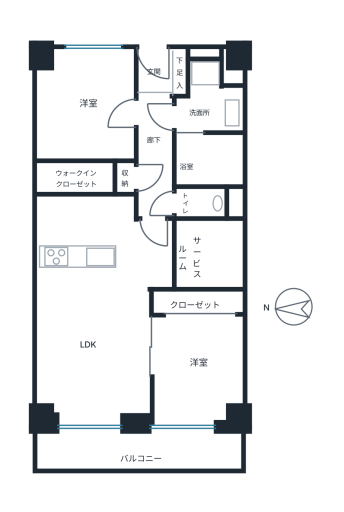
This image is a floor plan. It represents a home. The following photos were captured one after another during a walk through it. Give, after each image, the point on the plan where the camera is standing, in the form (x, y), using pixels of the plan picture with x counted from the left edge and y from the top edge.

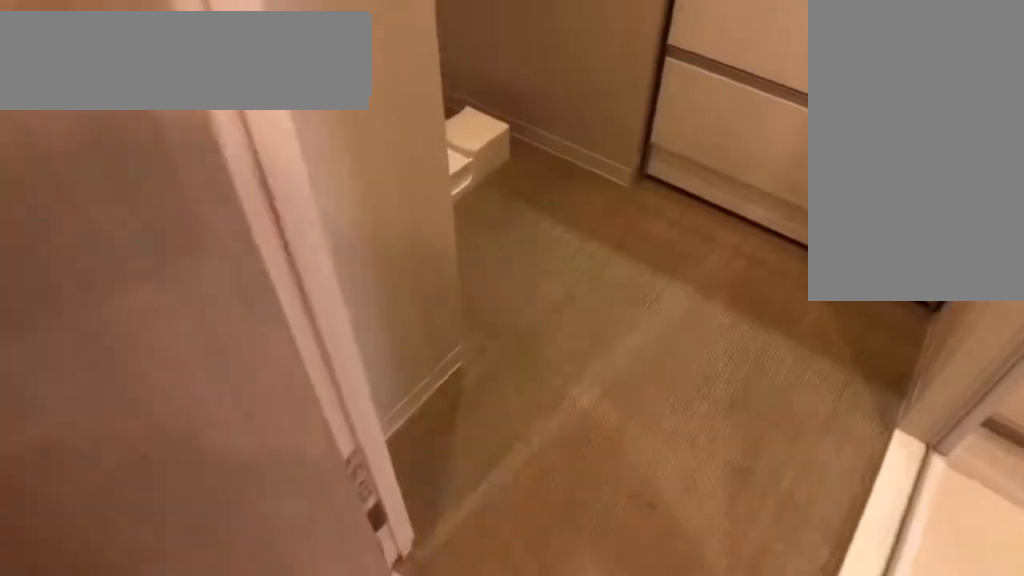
(209, 133)
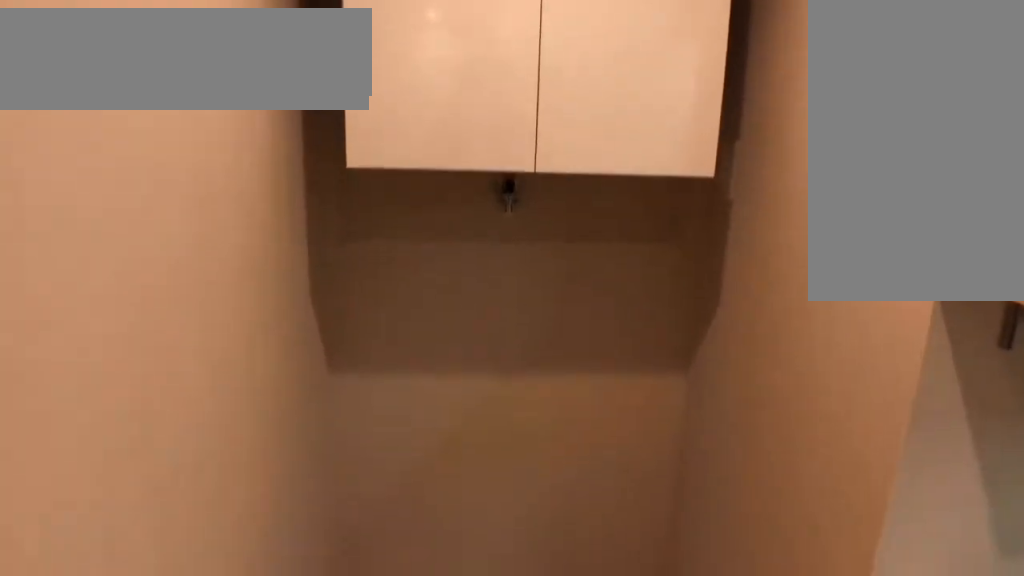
(209, 133)
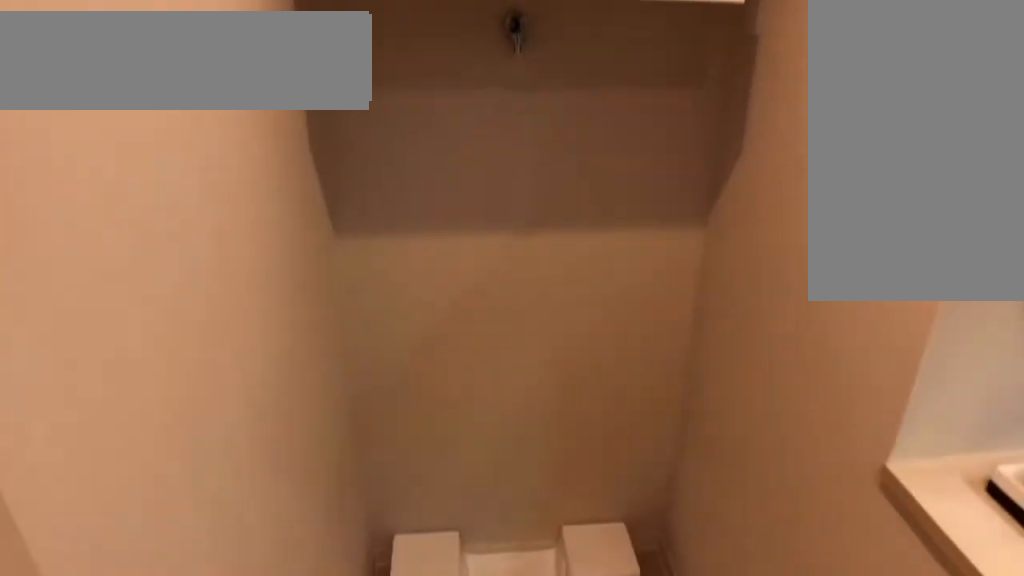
(209, 133)
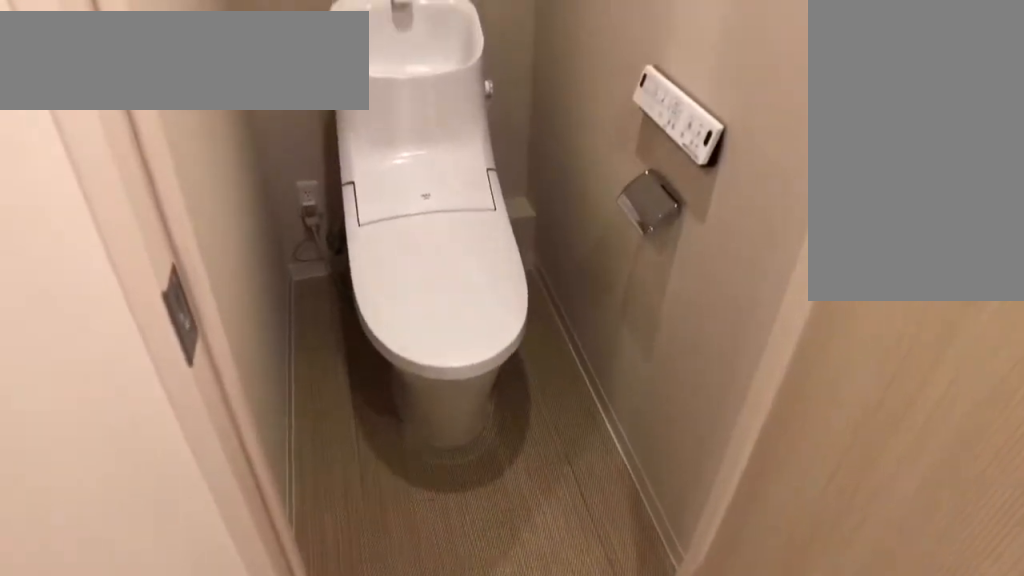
(198, 193)
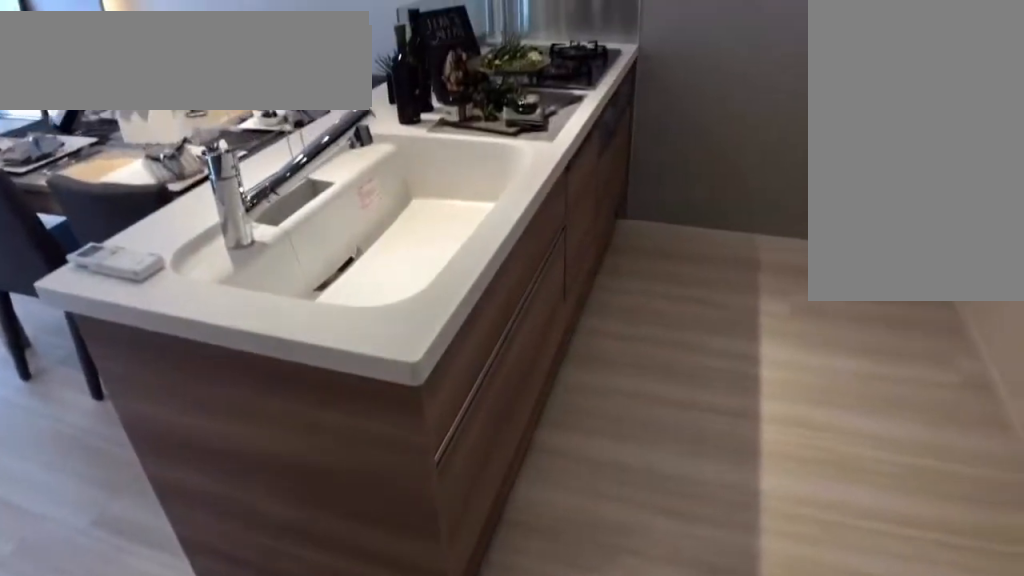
(108, 282)
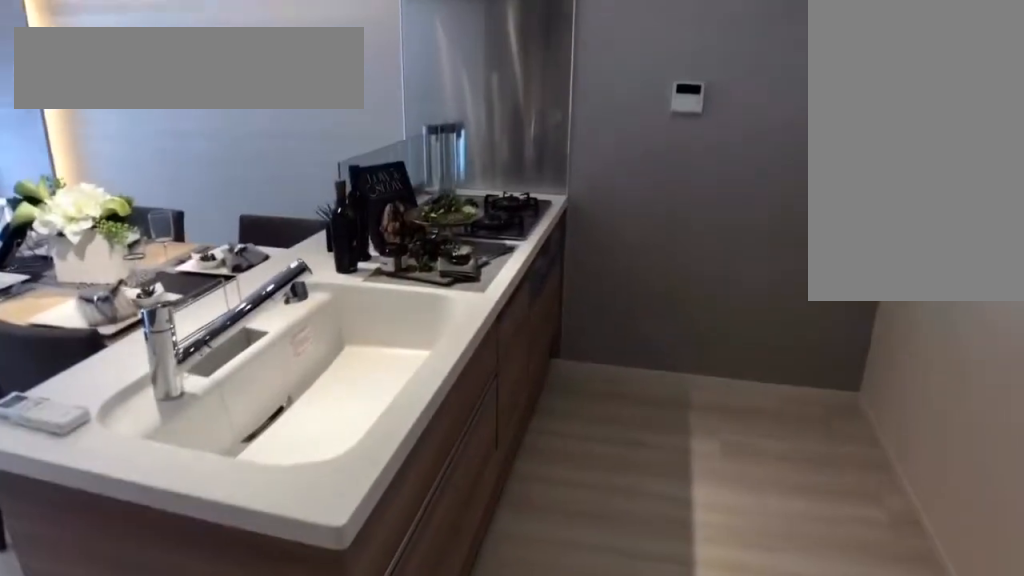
(124, 294)
